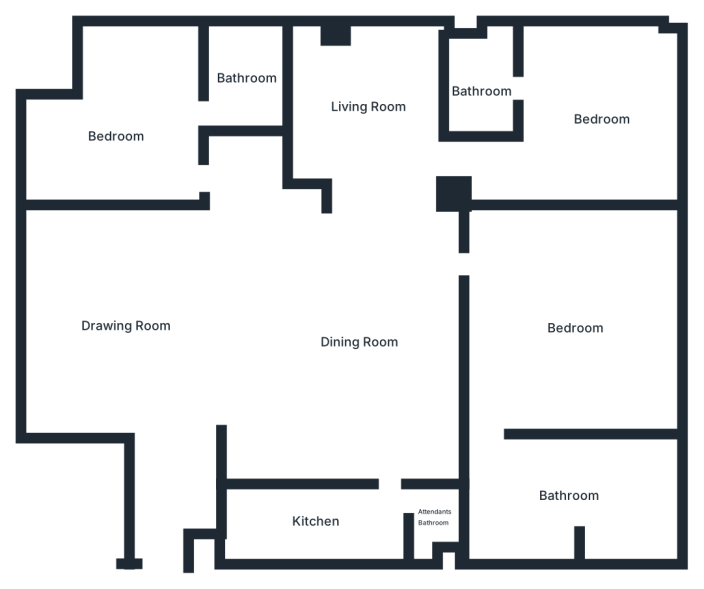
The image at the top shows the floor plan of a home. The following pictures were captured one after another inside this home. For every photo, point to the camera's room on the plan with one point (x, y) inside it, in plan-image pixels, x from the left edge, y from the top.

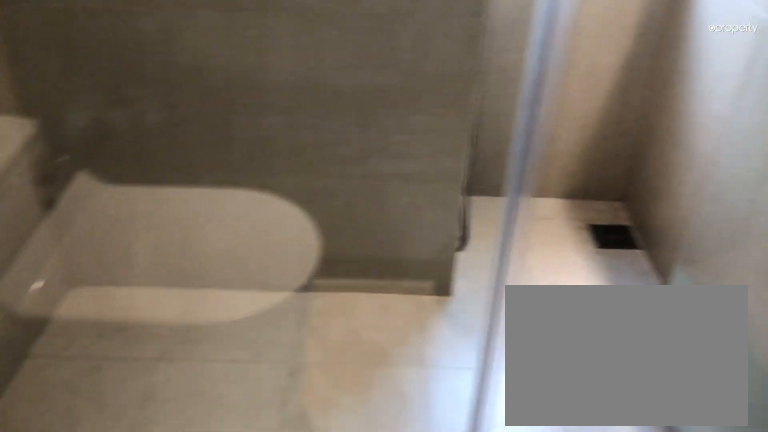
(481, 90)
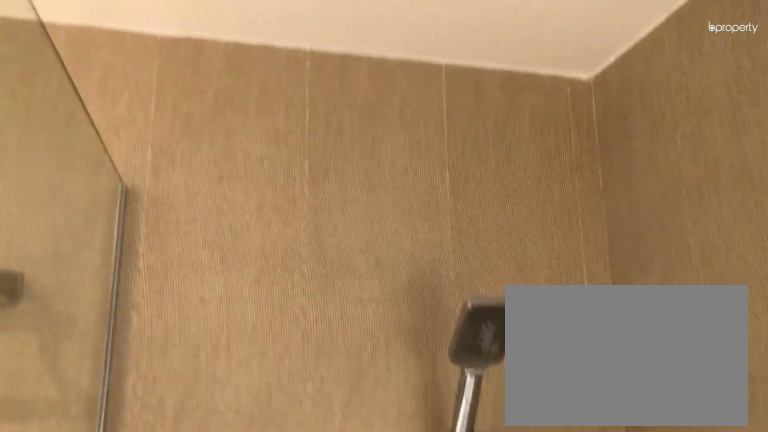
(481, 90)
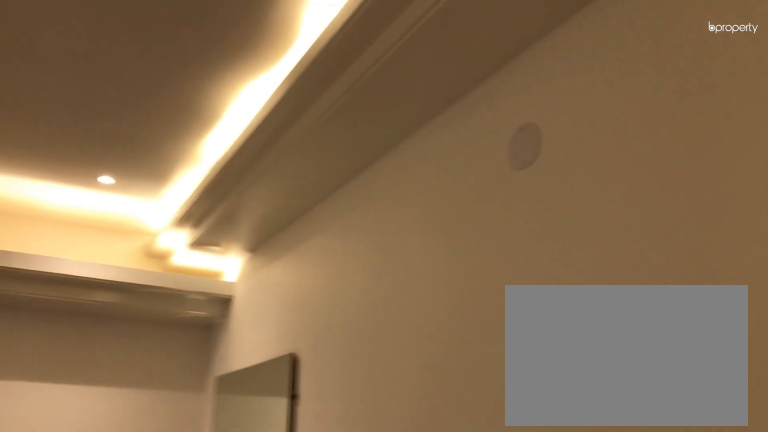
(577, 329)
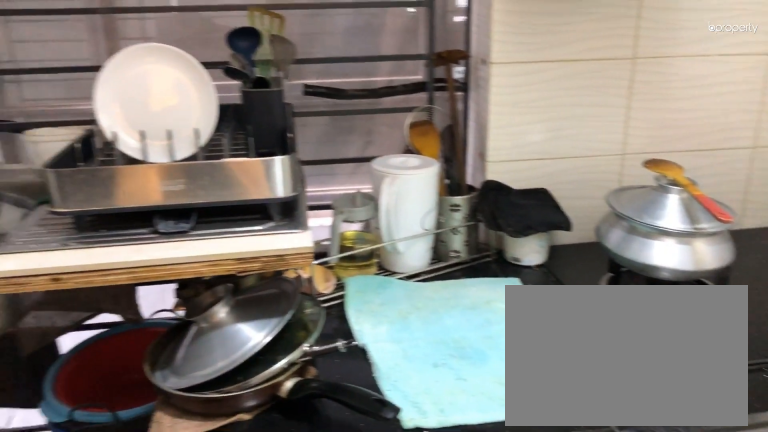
(319, 522)
